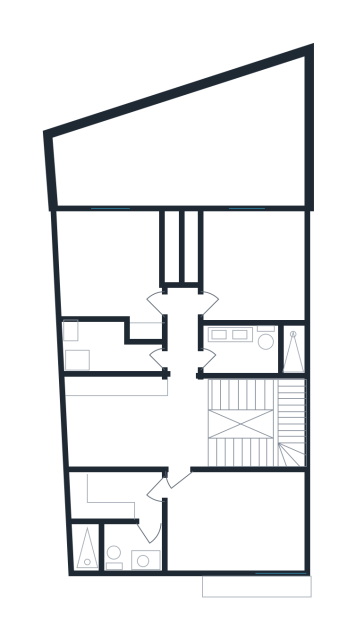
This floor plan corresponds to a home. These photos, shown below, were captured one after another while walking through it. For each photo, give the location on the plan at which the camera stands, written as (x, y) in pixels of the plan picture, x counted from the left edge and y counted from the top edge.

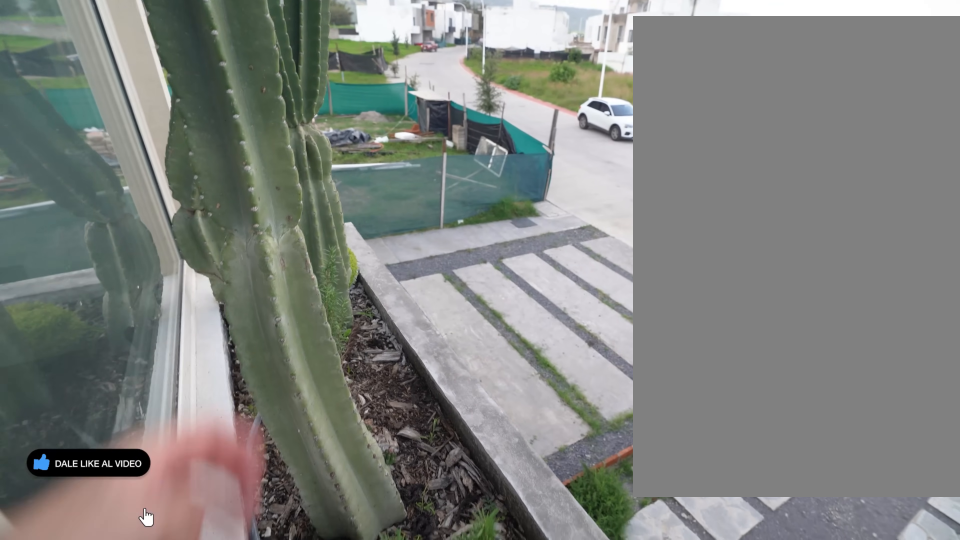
(236, 559)
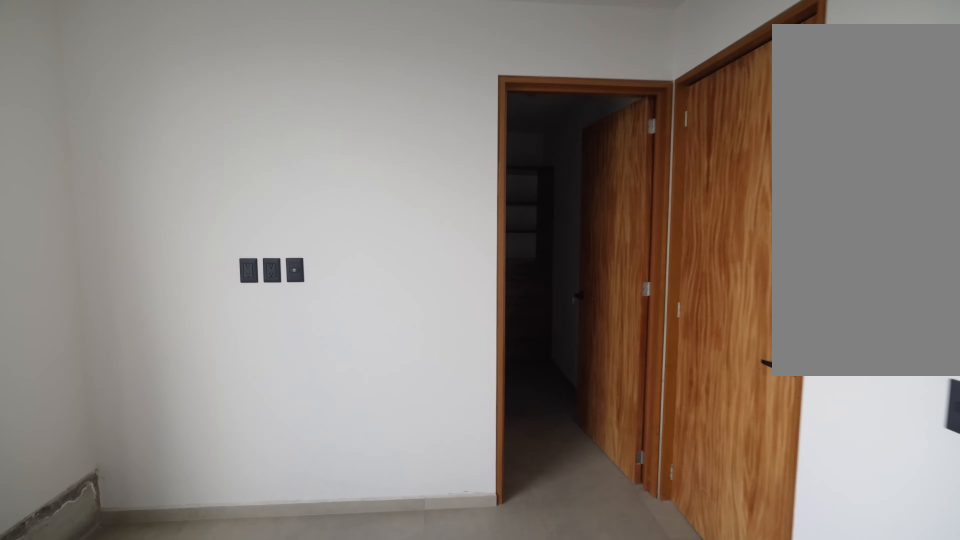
(215, 533)
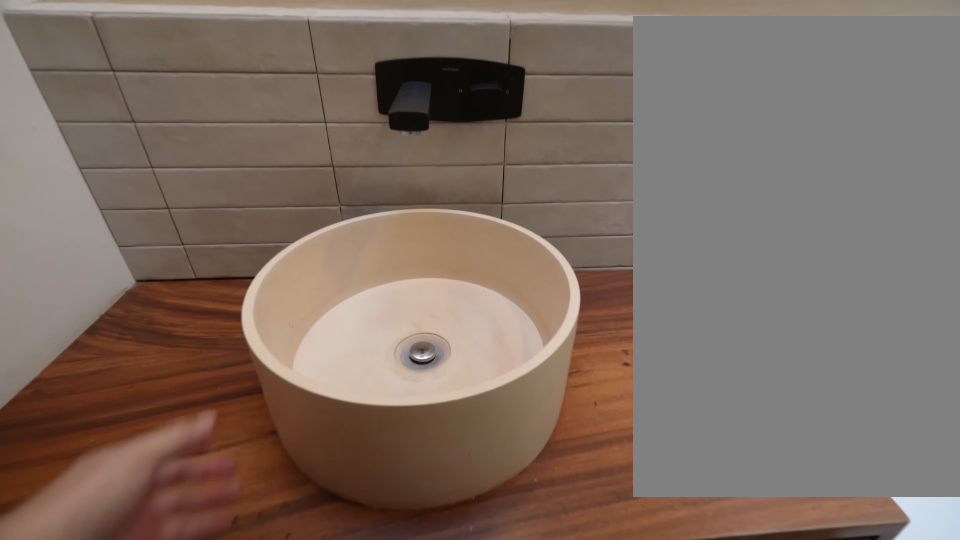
(148, 537)
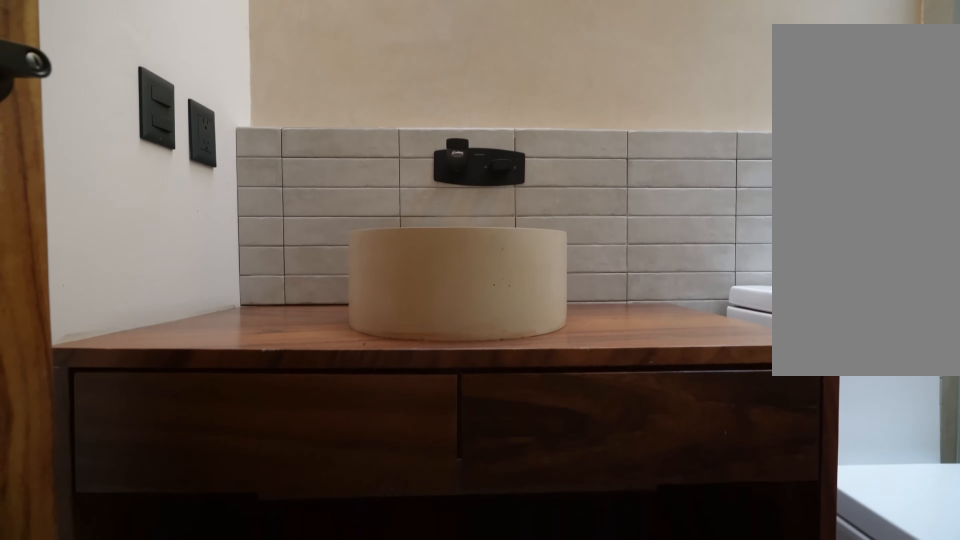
(148, 537)
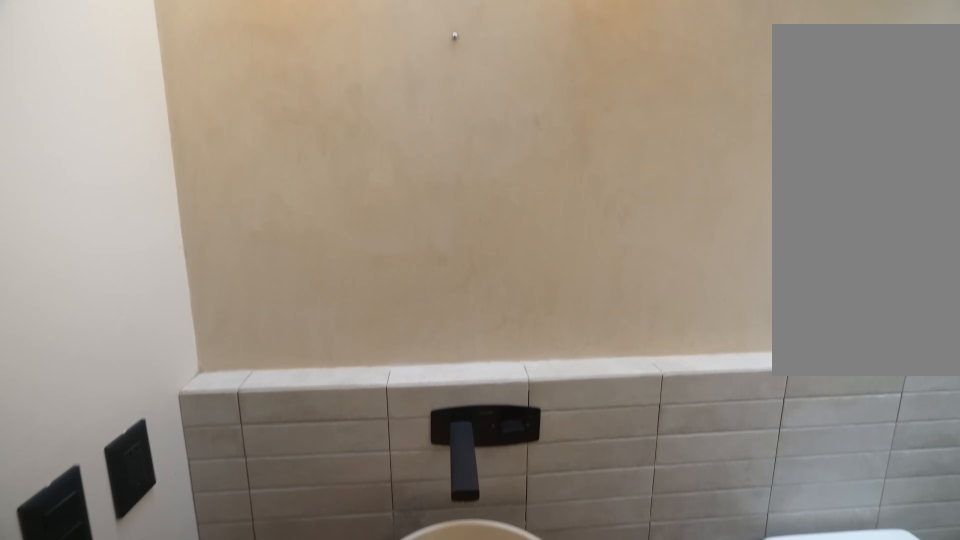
(138, 540)
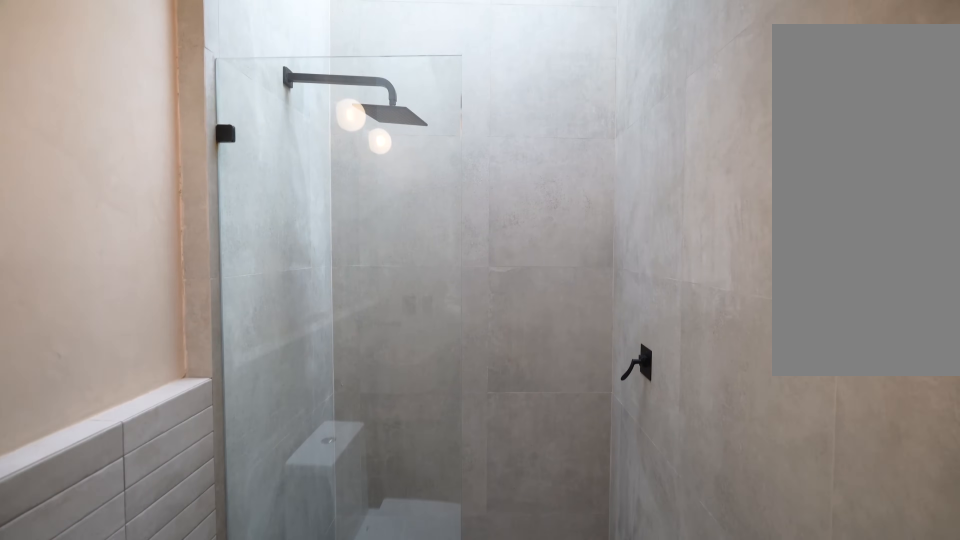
(138, 531)
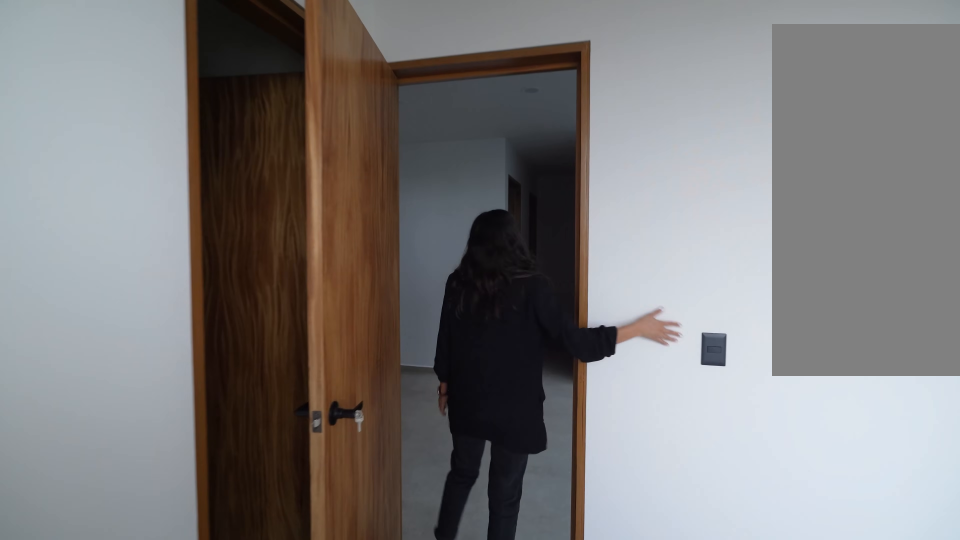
(172, 497)
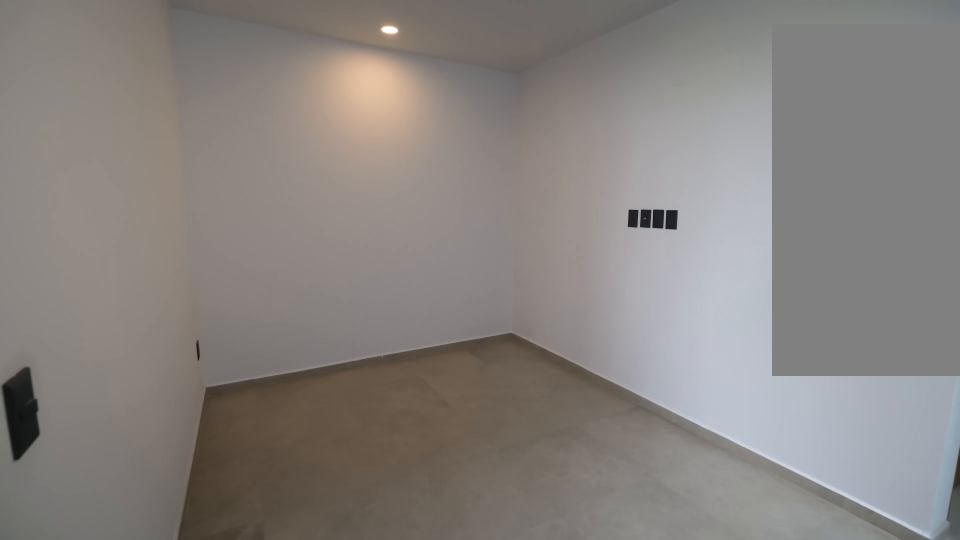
(179, 440)
